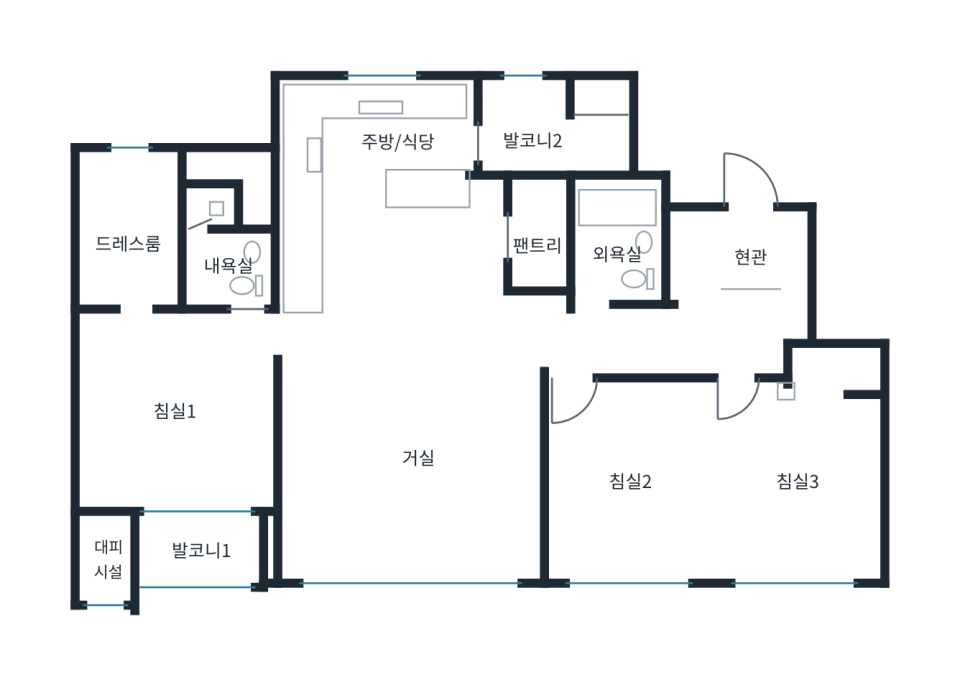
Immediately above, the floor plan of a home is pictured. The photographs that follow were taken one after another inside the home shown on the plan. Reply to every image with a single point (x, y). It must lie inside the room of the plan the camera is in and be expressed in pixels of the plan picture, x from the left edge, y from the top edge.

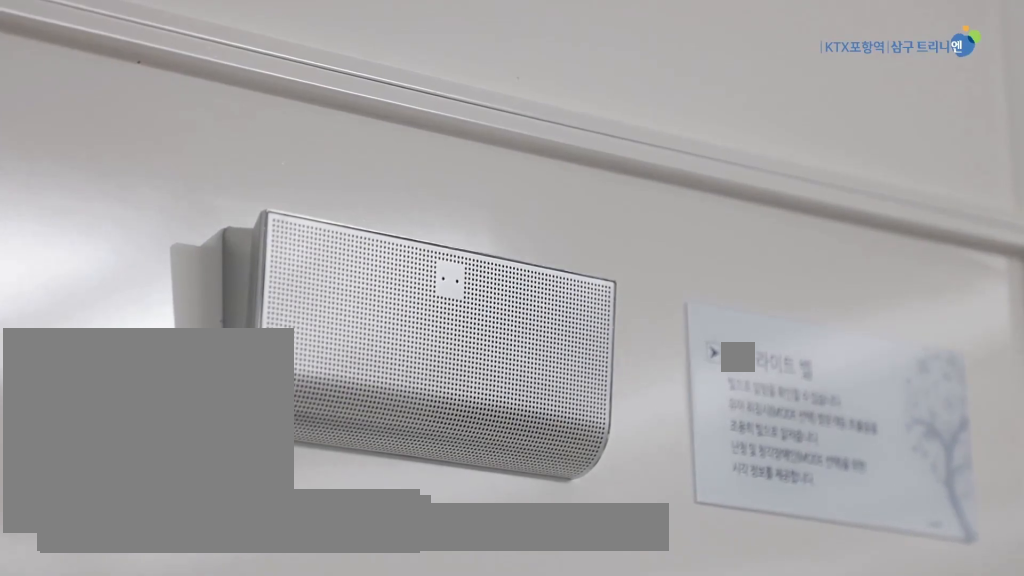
(412, 474)
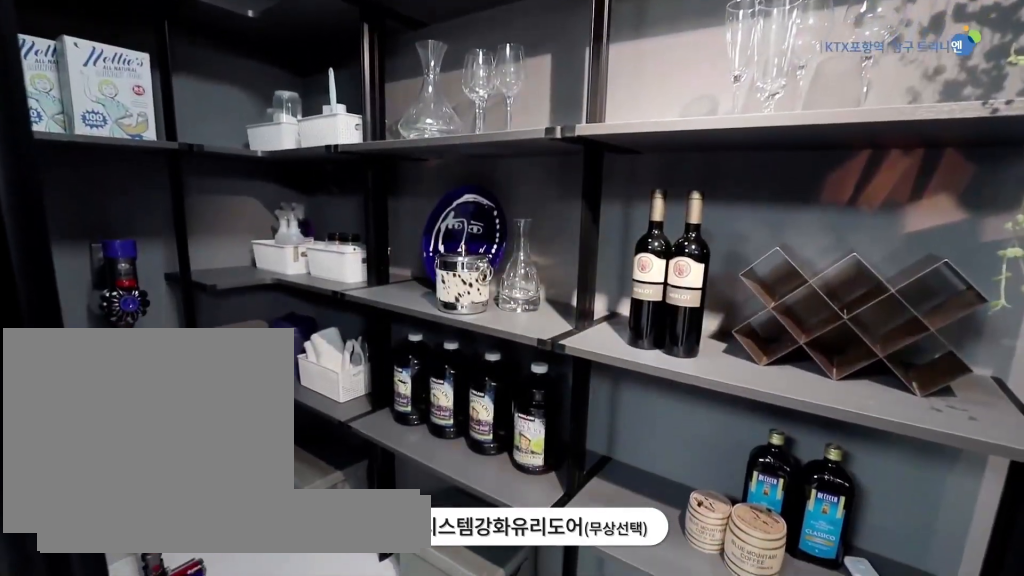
(538, 242)
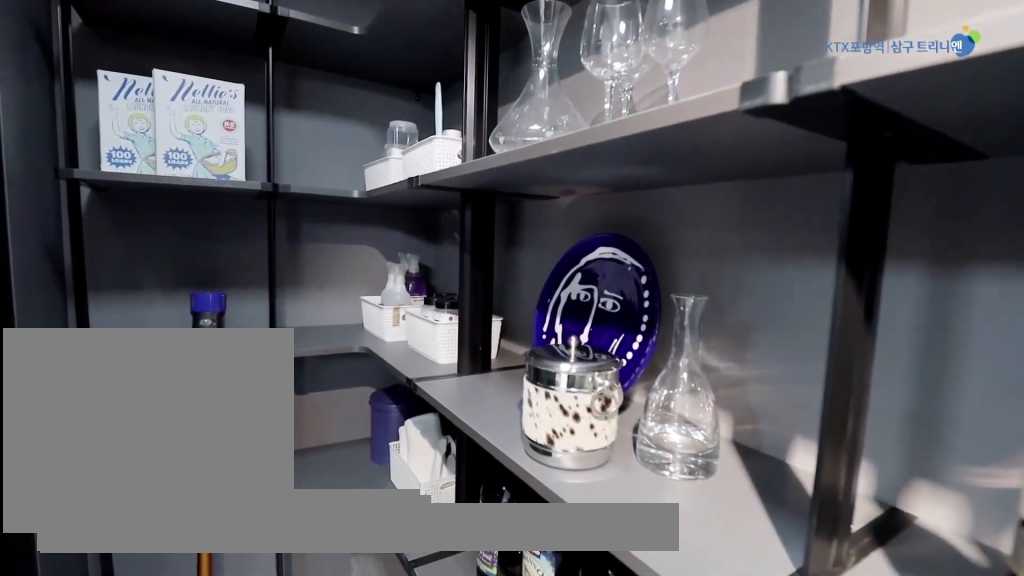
(538, 242)
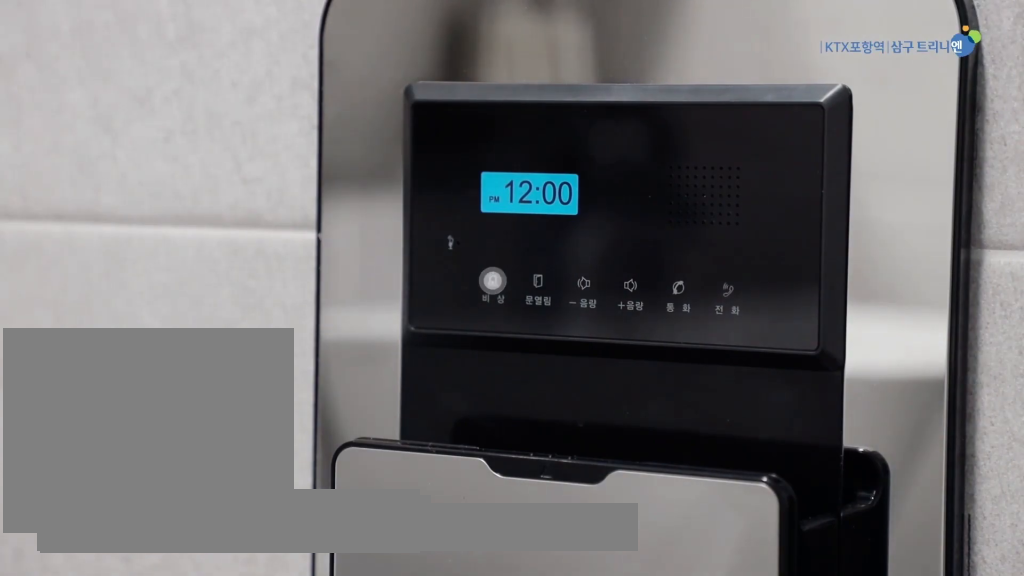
(220, 248)
